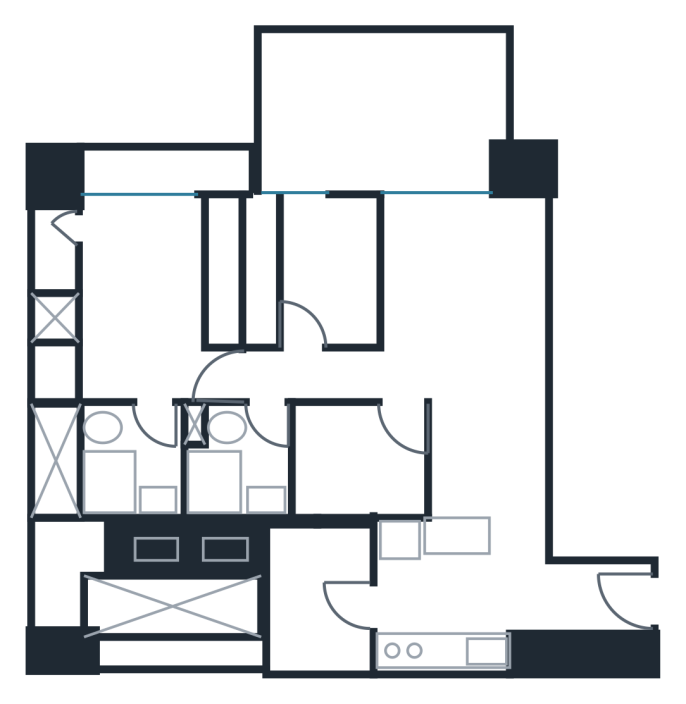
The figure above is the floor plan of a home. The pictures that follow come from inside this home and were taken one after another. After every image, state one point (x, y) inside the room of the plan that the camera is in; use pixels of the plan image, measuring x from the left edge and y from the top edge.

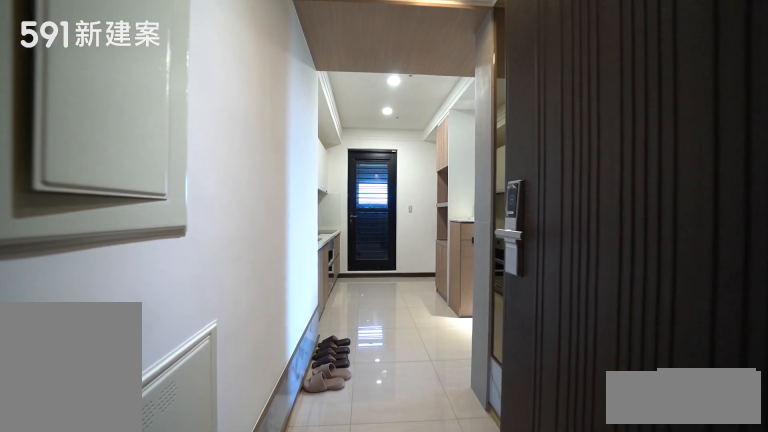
(584, 621)
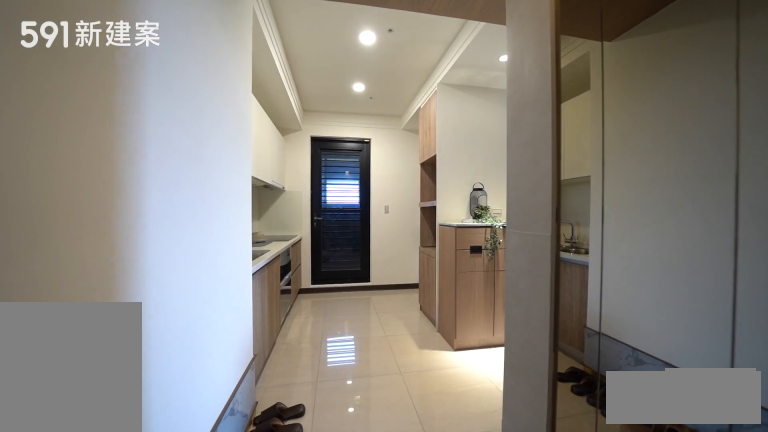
(584, 621)
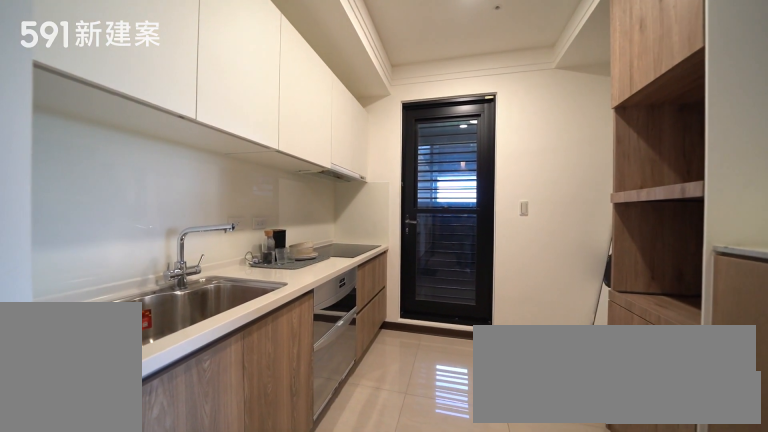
(440, 592)
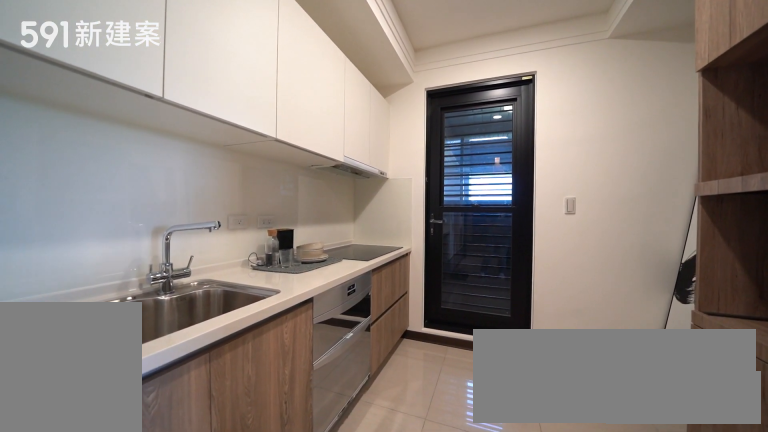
(440, 592)
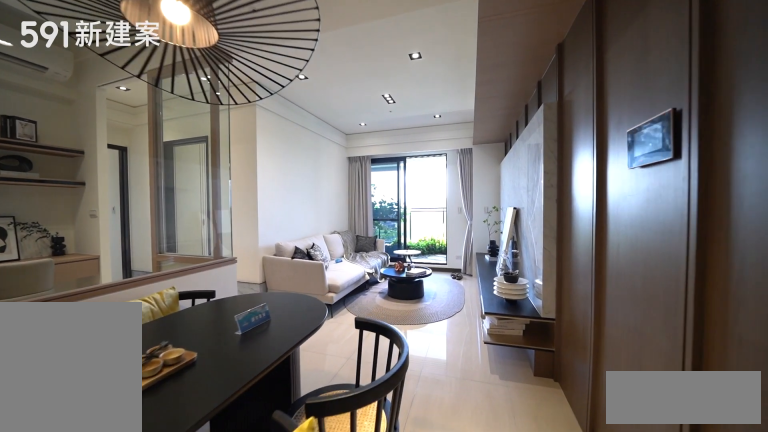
(486, 456)
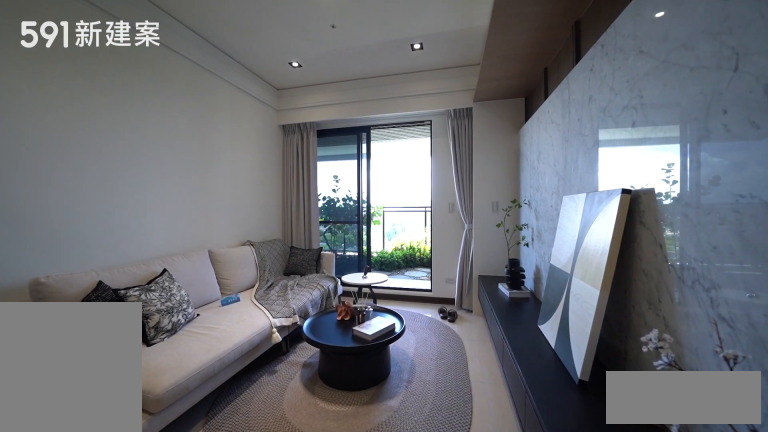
(465, 289)
